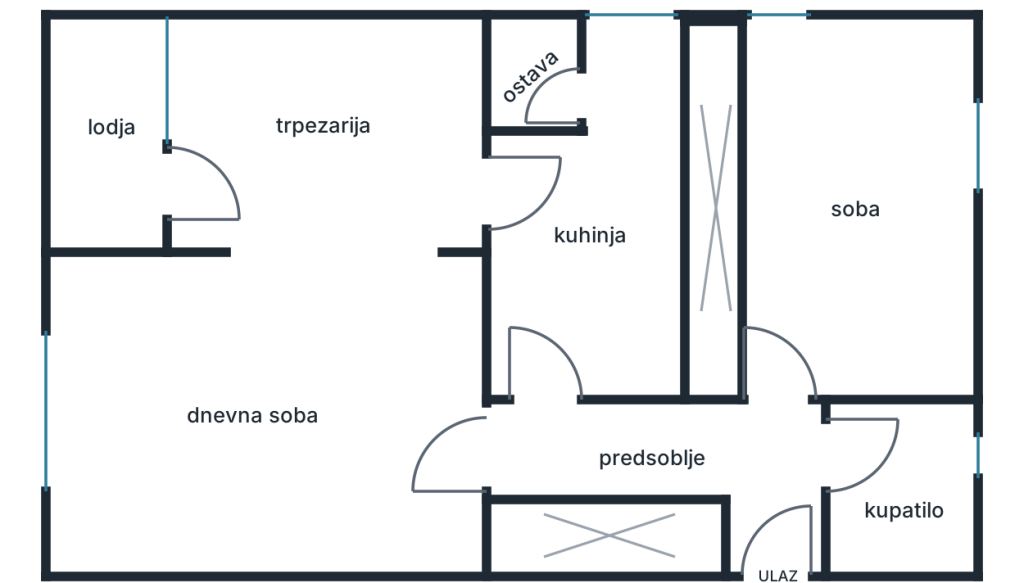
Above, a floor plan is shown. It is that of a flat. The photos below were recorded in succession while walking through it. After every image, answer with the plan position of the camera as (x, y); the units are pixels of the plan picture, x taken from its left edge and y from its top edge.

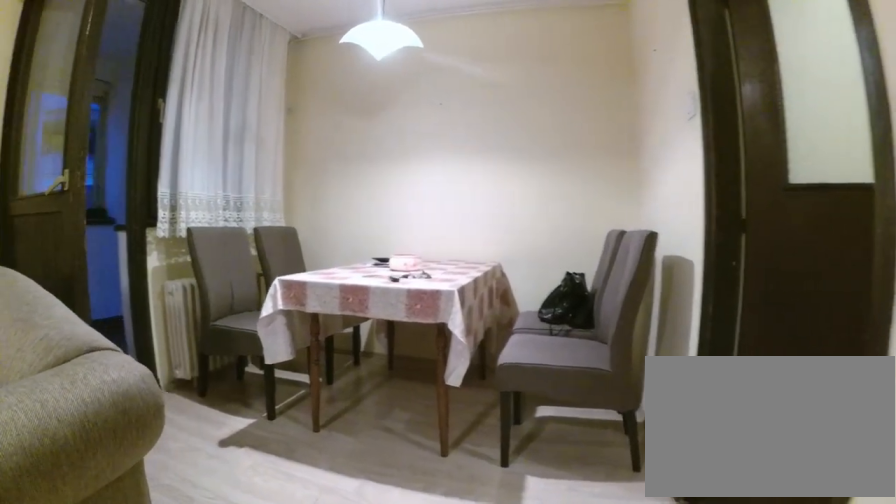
(310, 340)
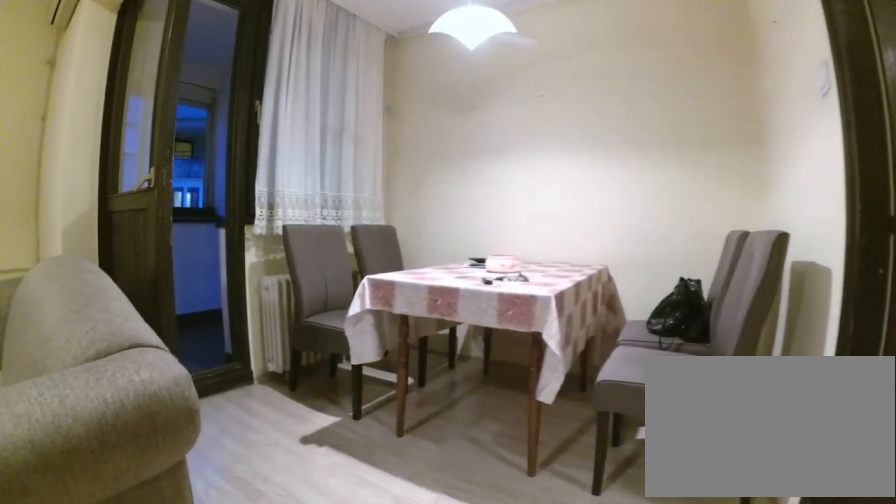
(311, 320)
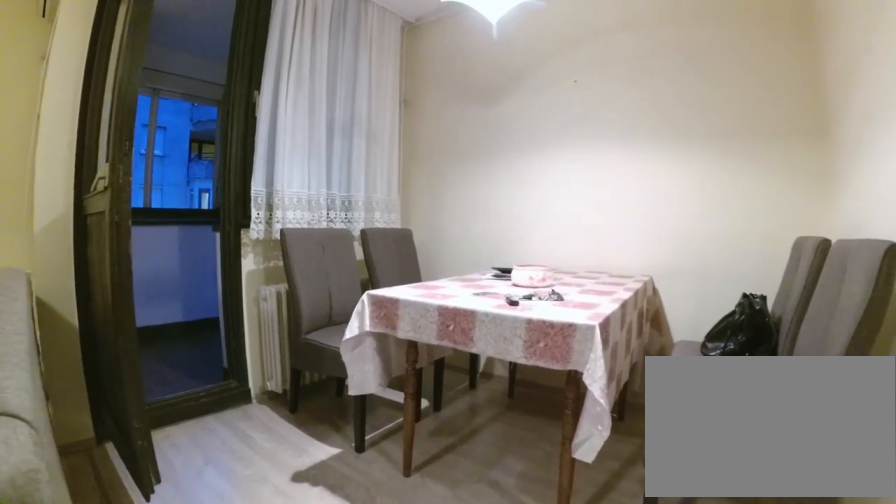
(314, 299)
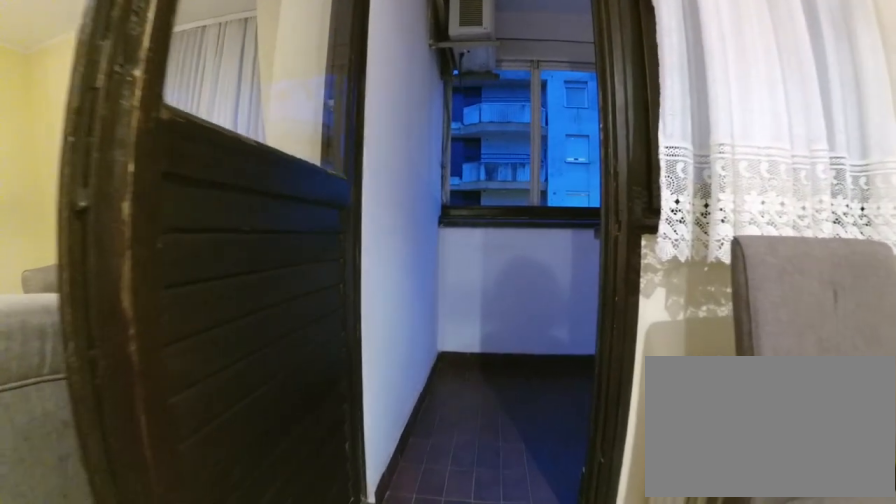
(289, 192)
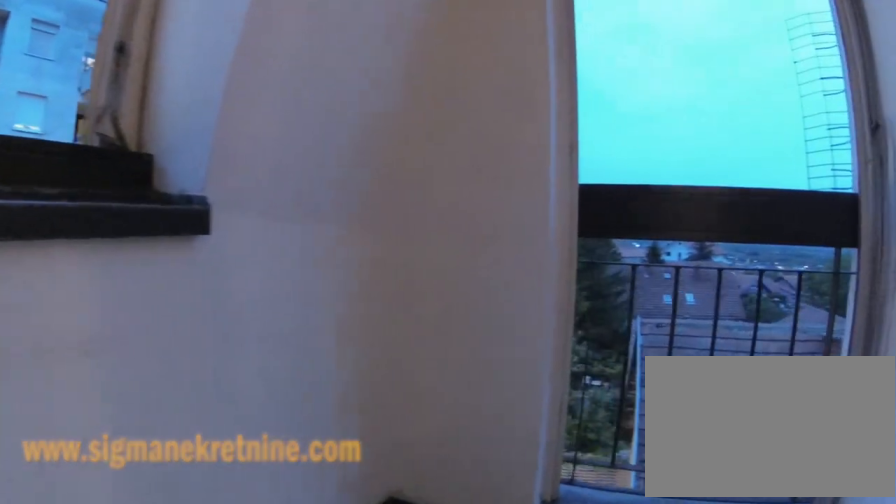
(124, 208)
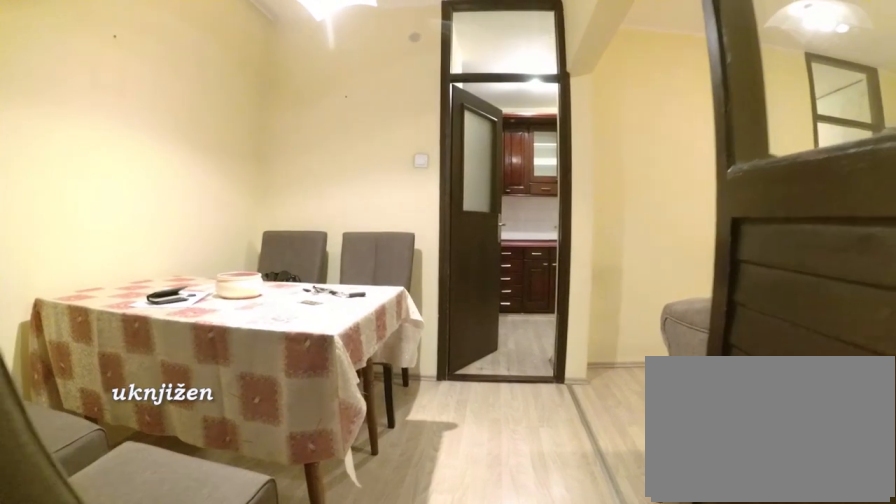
(177, 187)
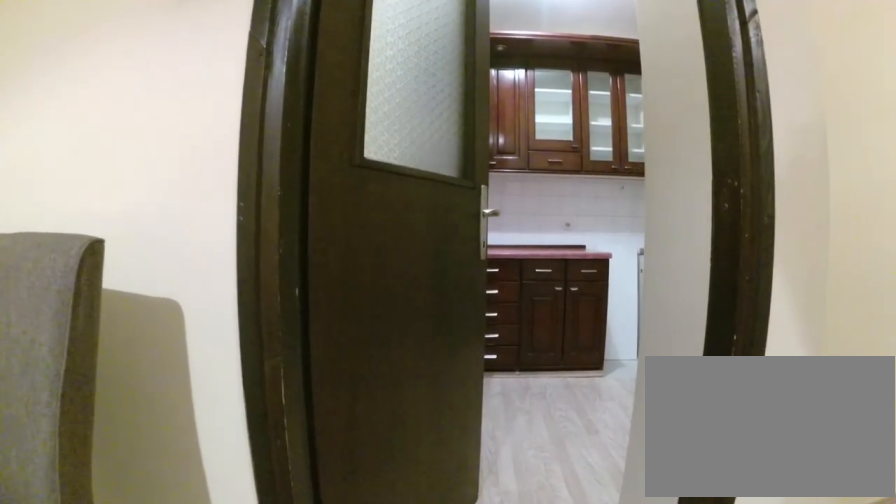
(414, 187)
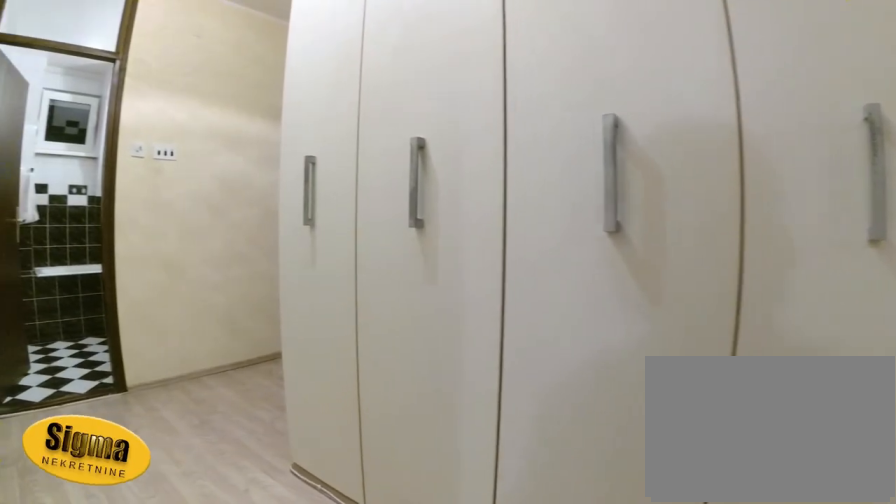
(543, 394)
